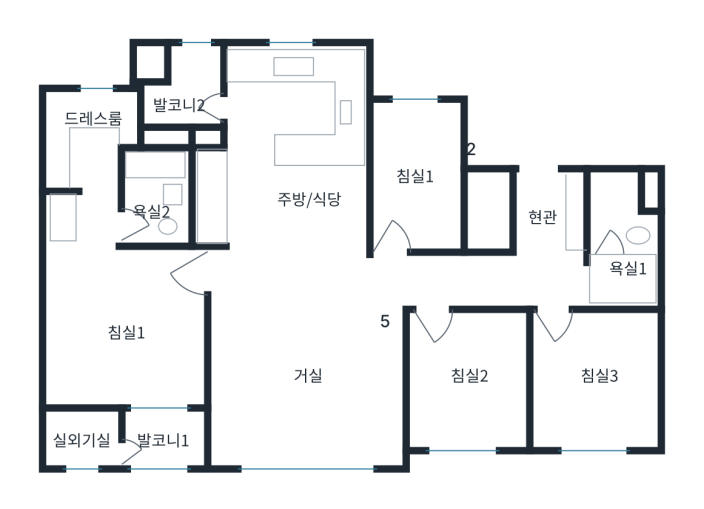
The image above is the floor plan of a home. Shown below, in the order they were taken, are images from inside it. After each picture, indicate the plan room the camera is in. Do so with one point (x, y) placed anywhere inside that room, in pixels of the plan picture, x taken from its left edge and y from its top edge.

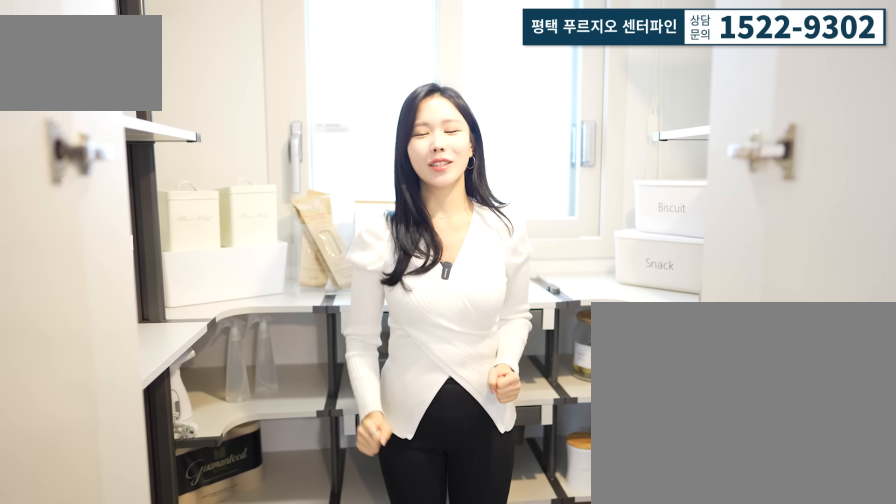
(415, 196)
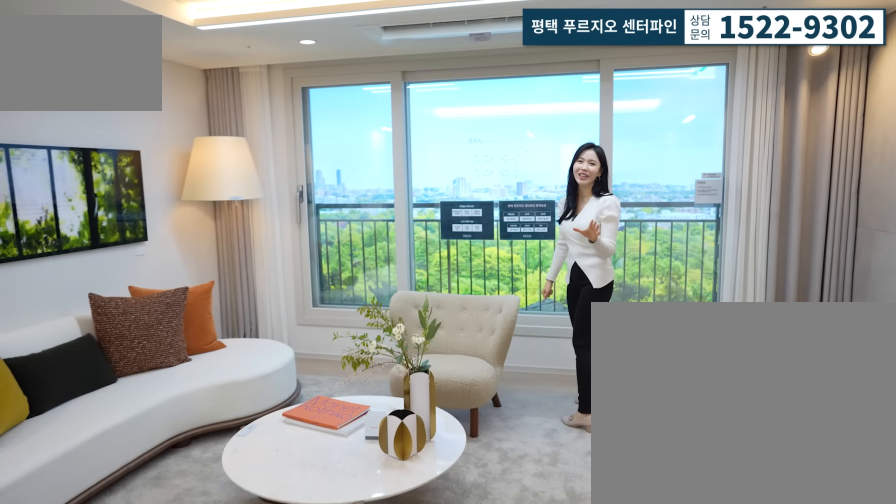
(301, 392)
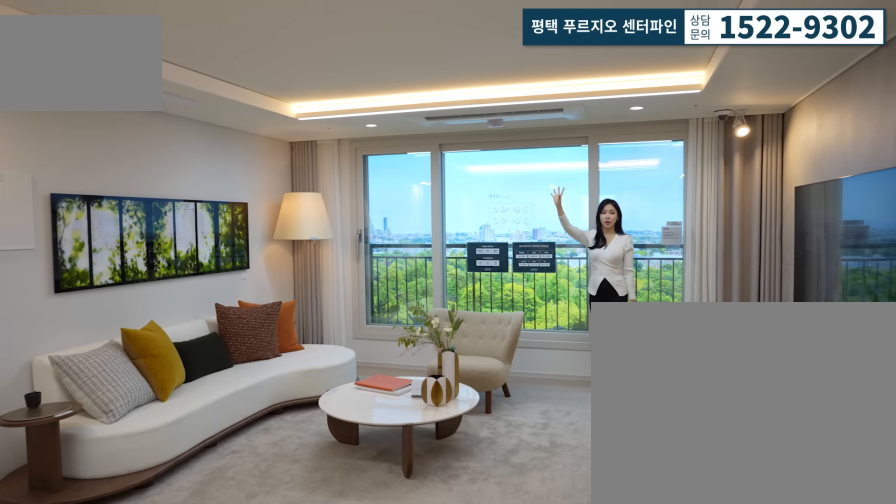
(301, 392)
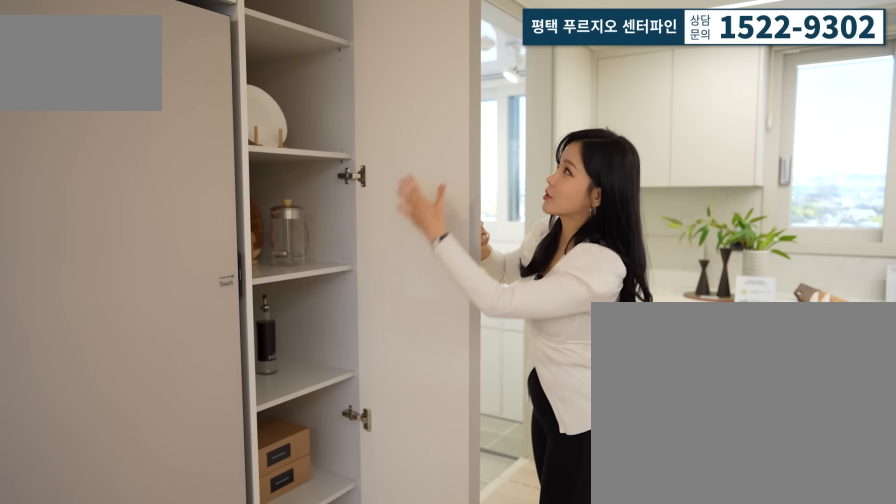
(301, 170)
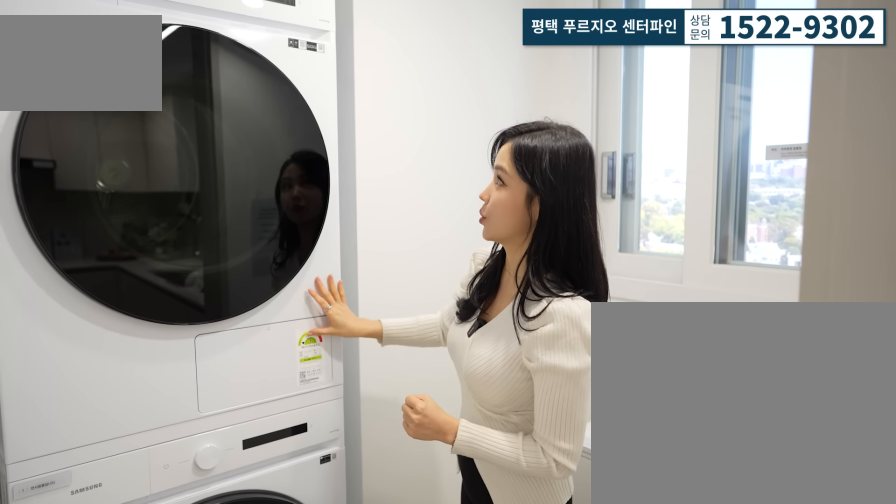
(175, 86)
